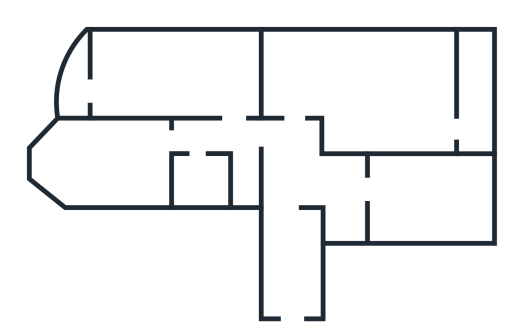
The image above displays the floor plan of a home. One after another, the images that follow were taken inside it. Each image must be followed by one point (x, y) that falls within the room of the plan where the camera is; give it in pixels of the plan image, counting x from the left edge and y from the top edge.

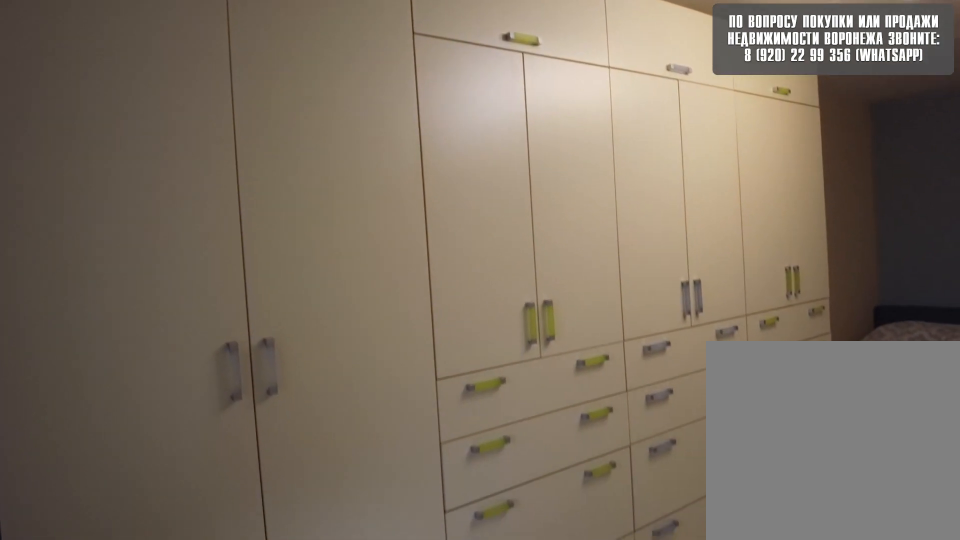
(210, 80)
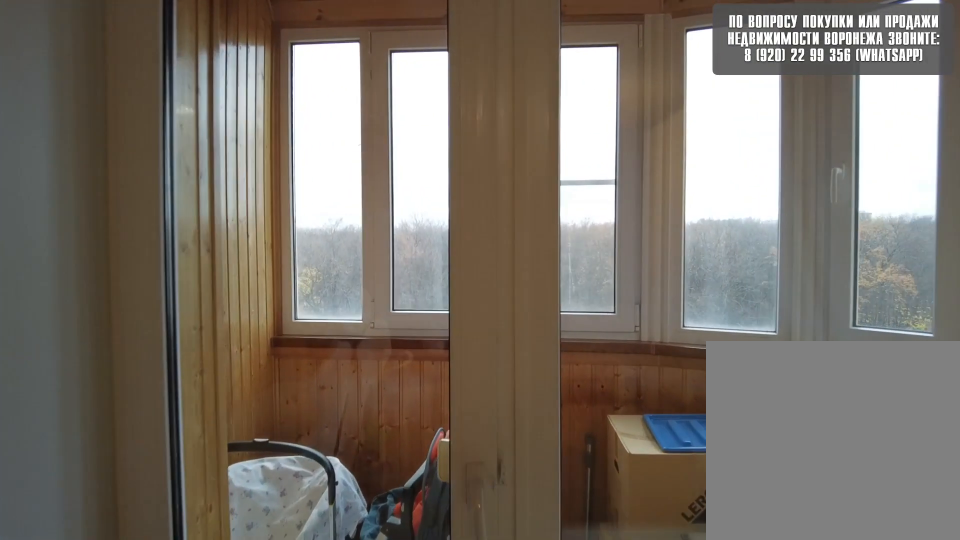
(124, 83)
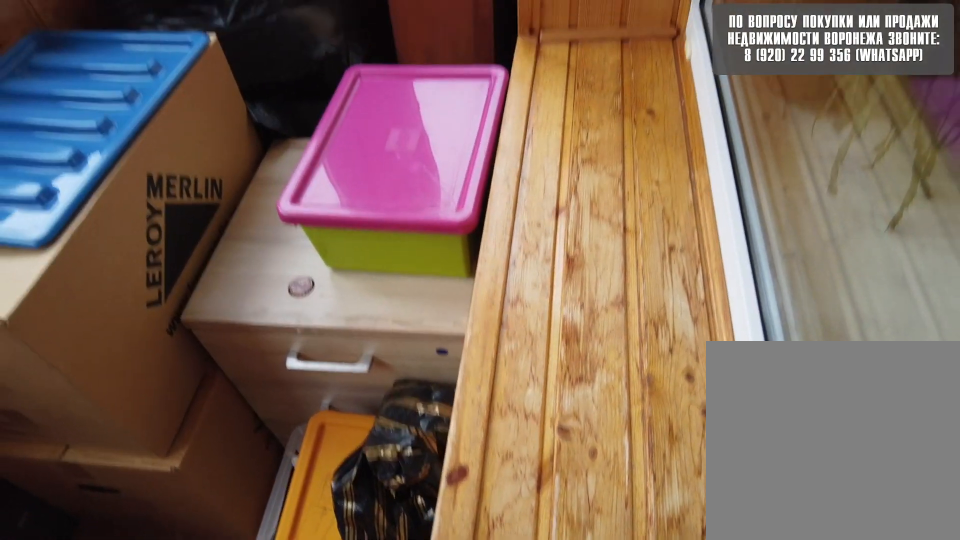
(79, 85)
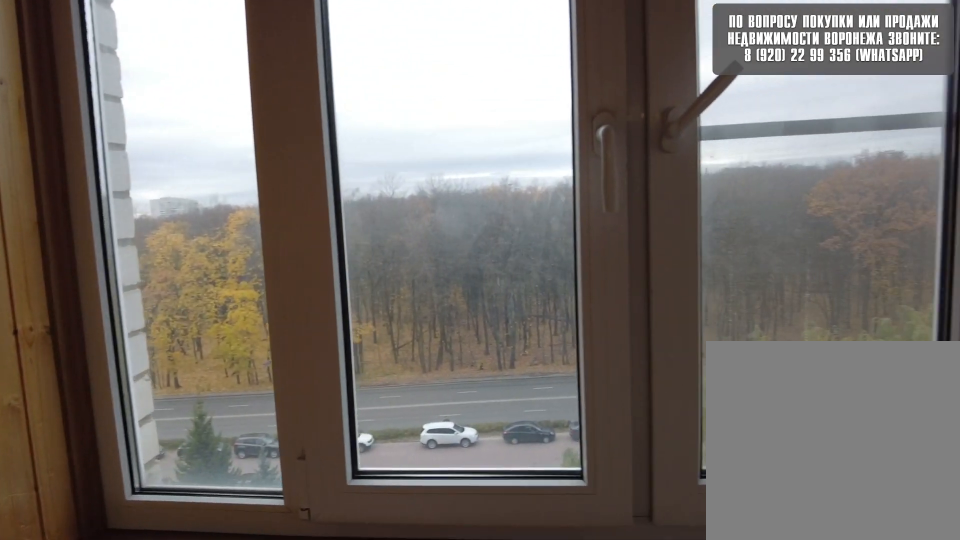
(79, 85)
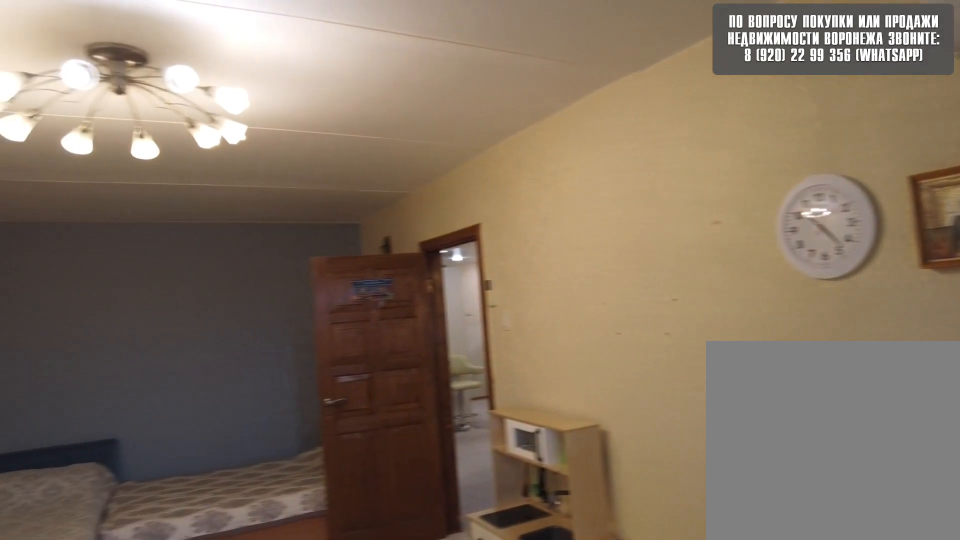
(118, 89)
